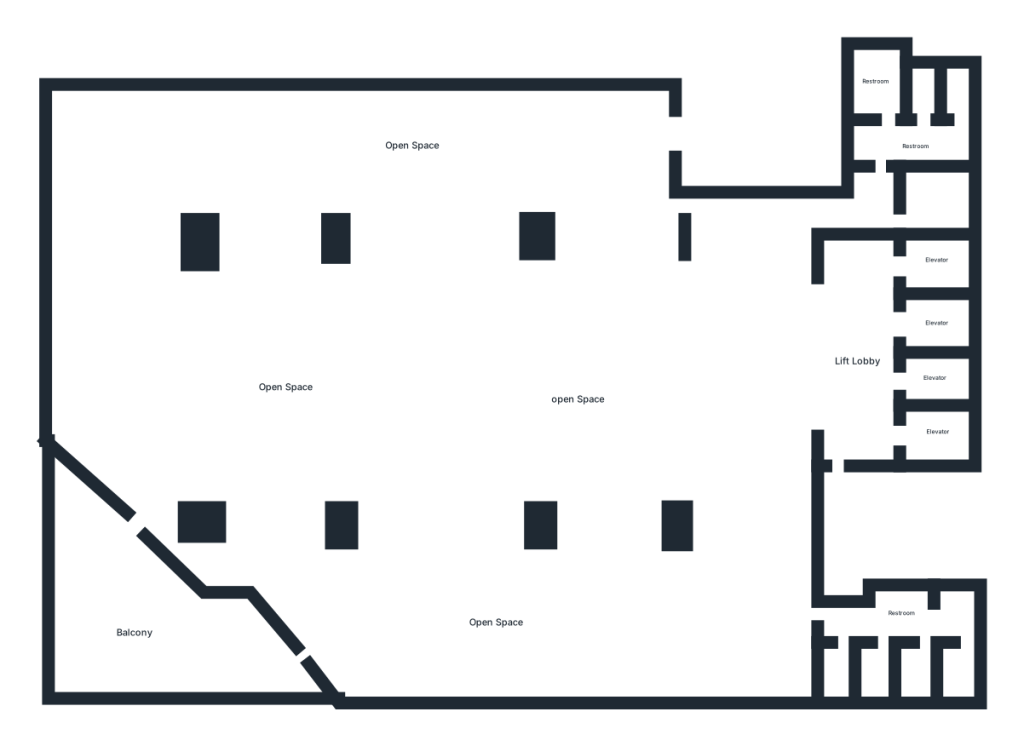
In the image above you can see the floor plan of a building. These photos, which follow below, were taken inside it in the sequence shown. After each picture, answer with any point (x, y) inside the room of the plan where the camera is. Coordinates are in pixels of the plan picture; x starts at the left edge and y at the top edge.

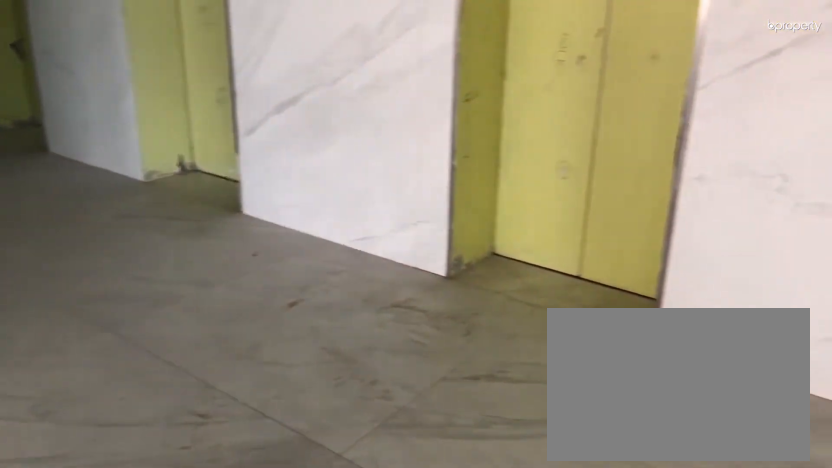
(857, 357)
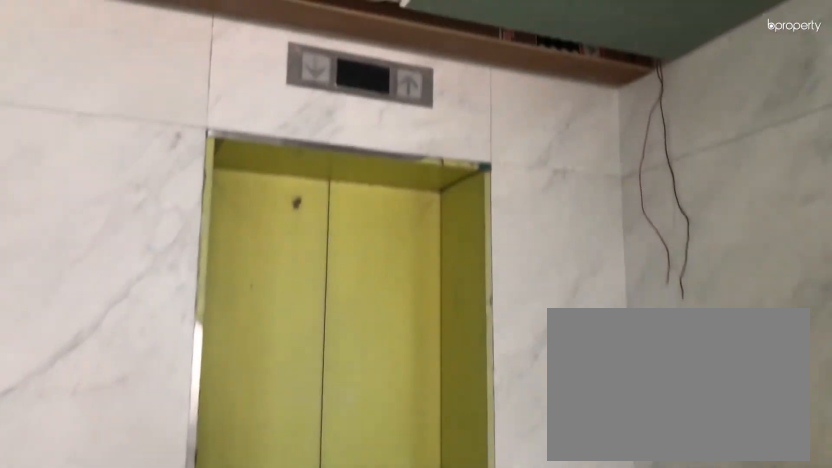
(857, 357)
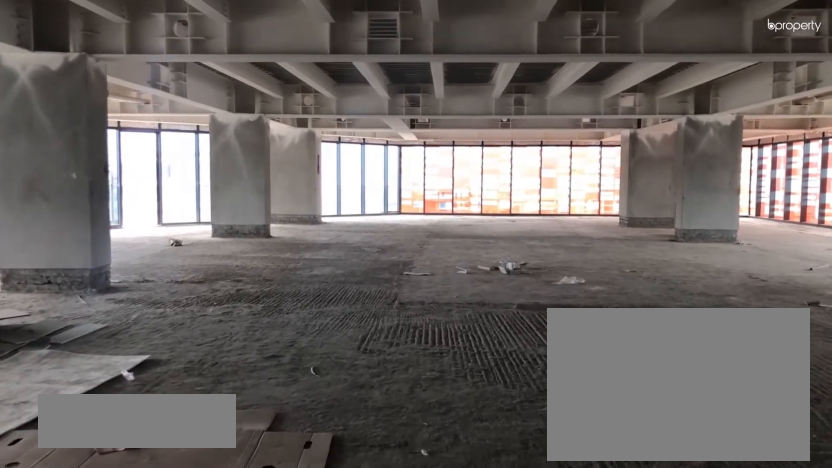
(632, 366)
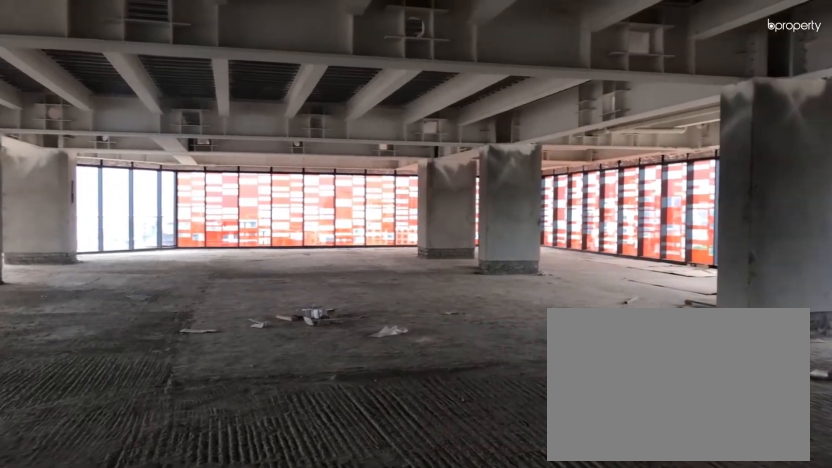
(471, 347)
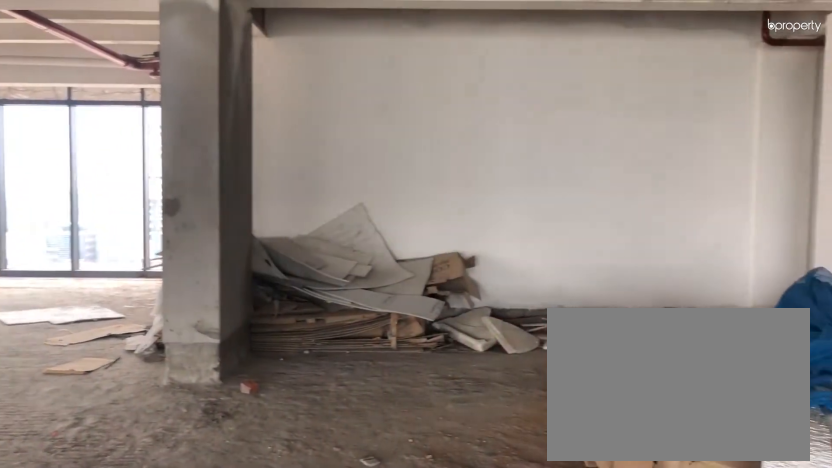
(658, 308)
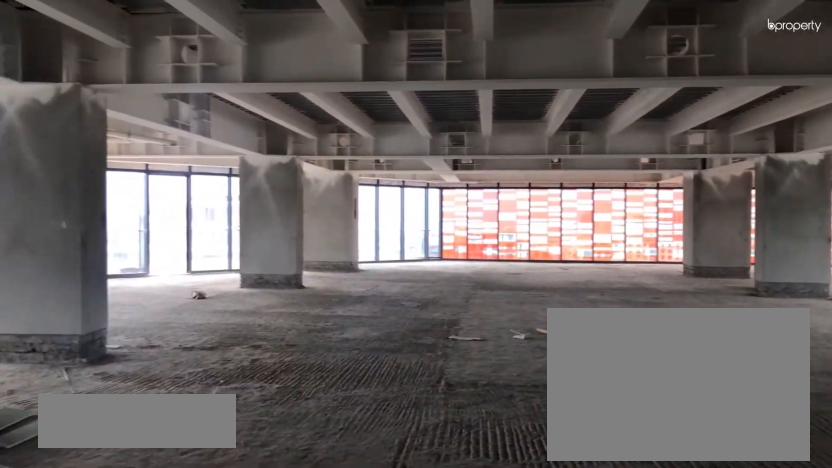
(524, 407)
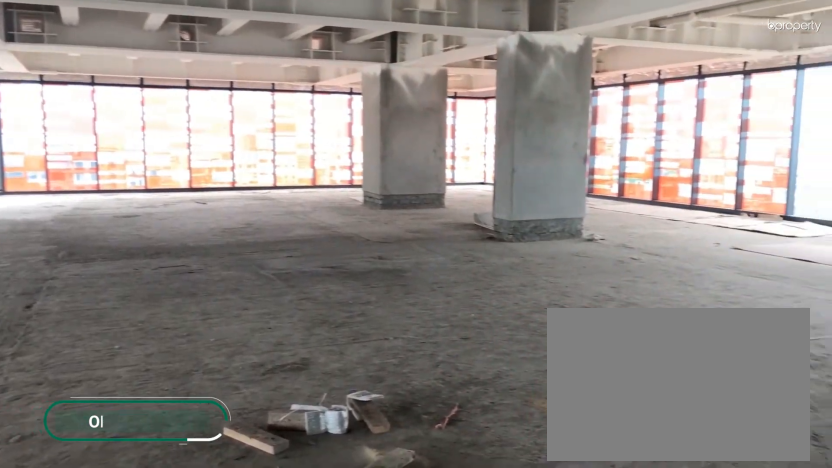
(367, 341)
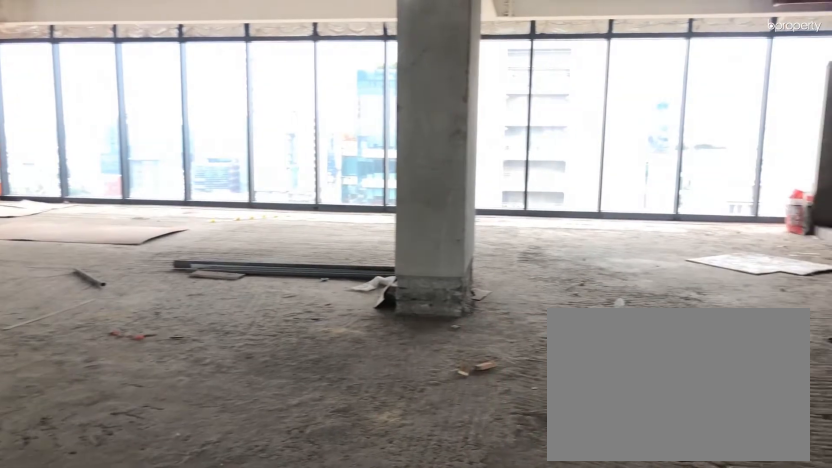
(367, 341)
